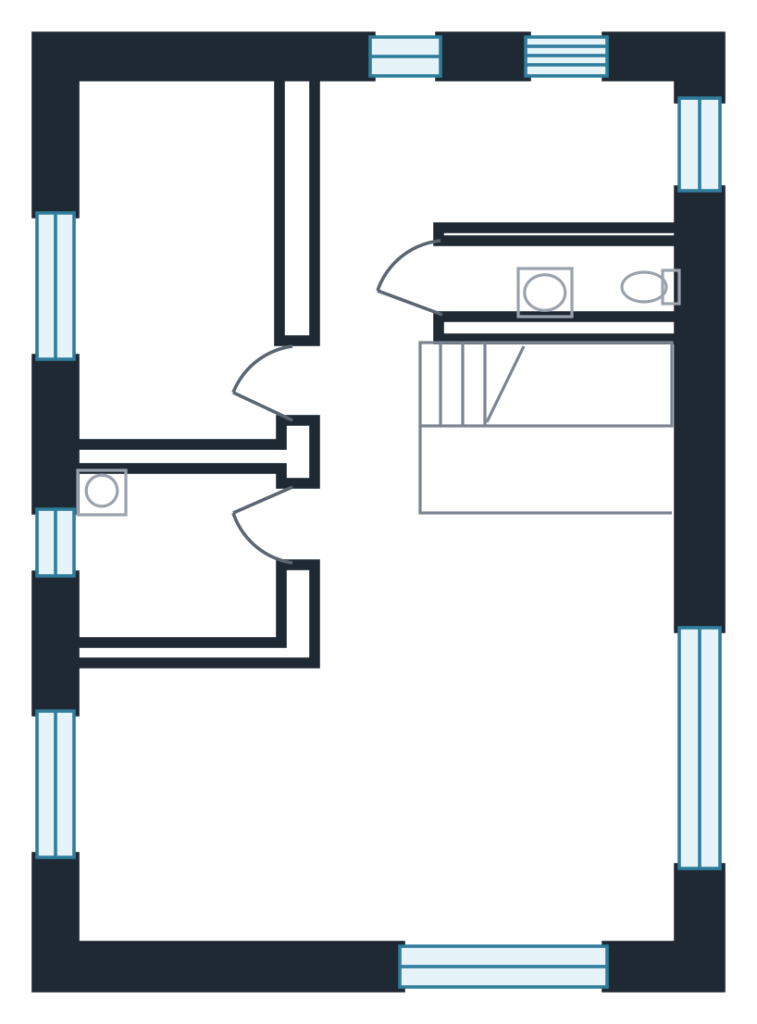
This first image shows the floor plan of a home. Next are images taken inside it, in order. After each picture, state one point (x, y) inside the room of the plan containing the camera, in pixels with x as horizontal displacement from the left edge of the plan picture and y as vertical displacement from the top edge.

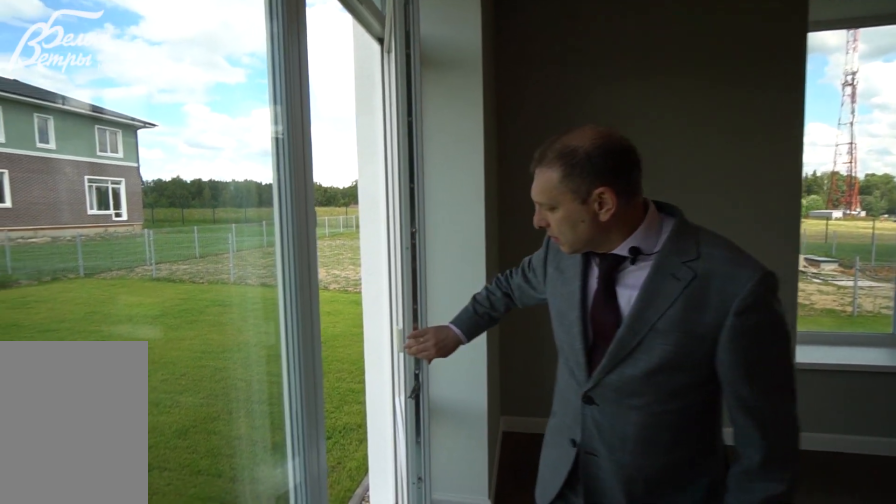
(373, 740)
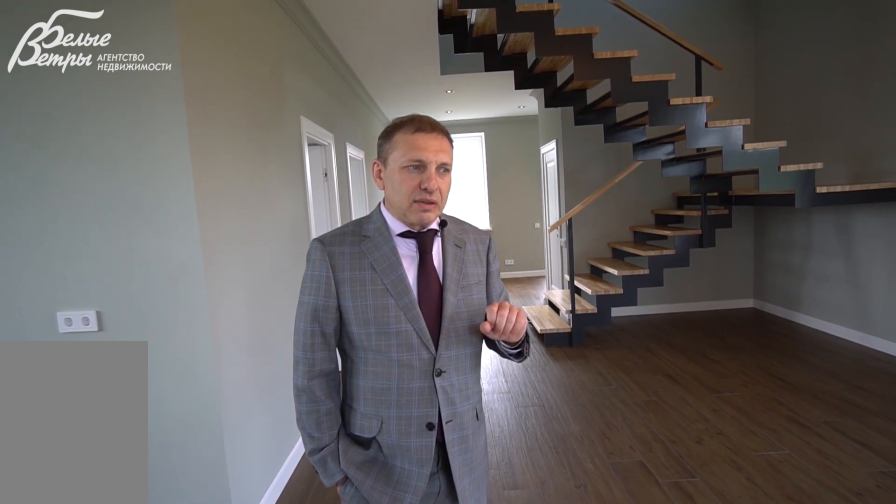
(373, 740)
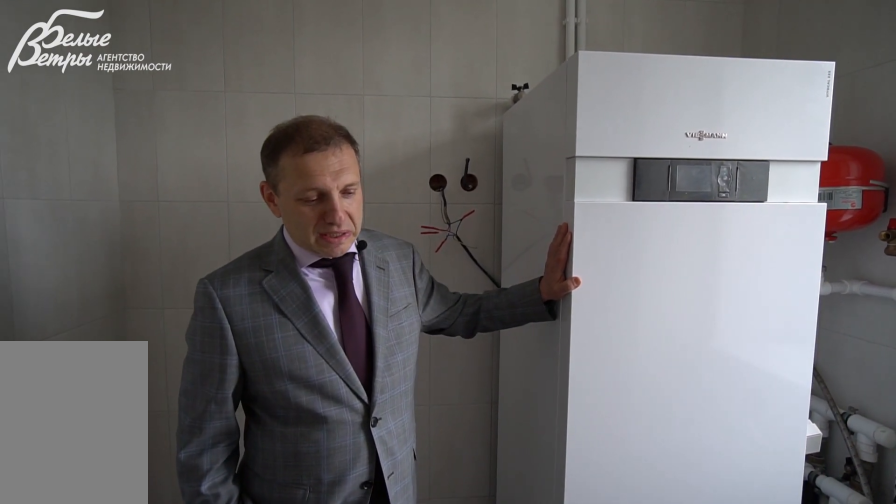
(186, 550)
